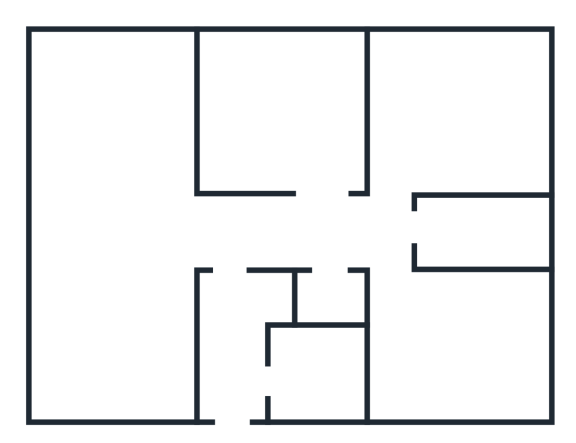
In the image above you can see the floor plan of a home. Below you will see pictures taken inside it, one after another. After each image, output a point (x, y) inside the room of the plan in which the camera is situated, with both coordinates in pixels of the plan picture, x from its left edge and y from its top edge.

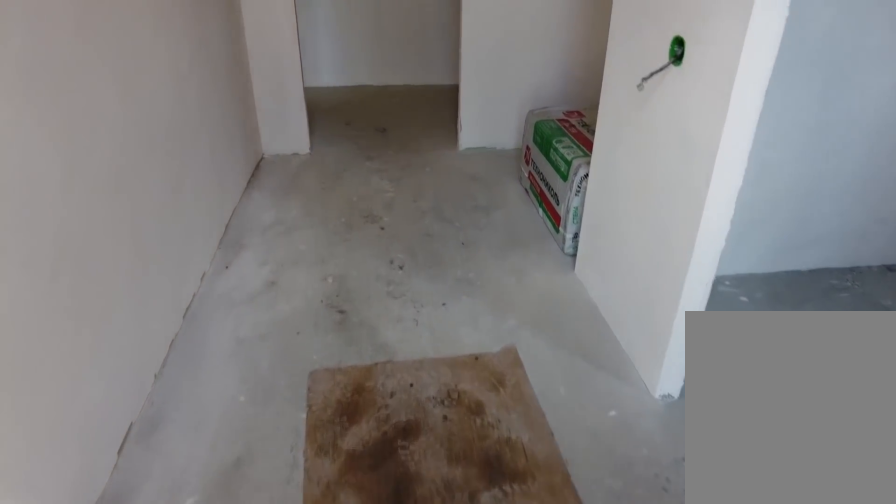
(233, 404)
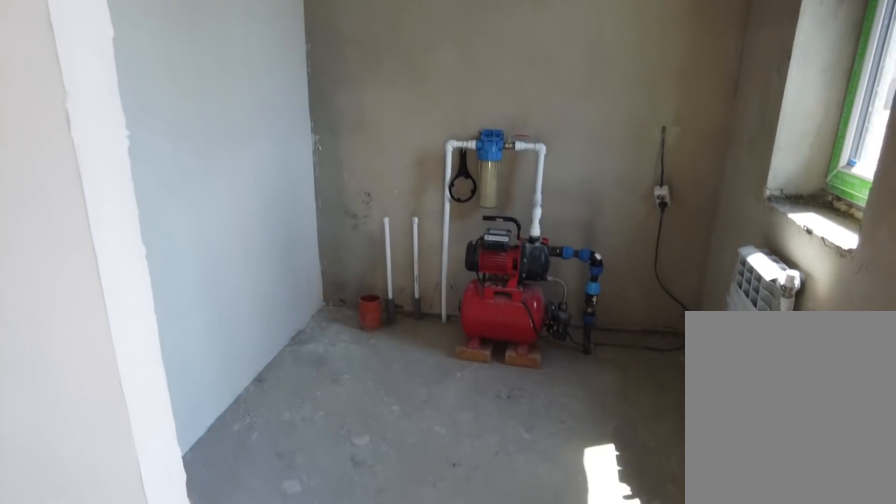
(233, 404)
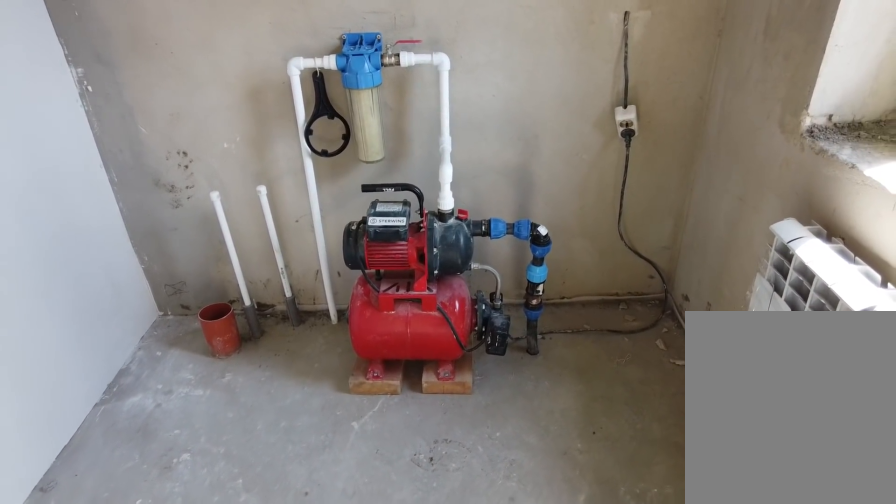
(296, 399)
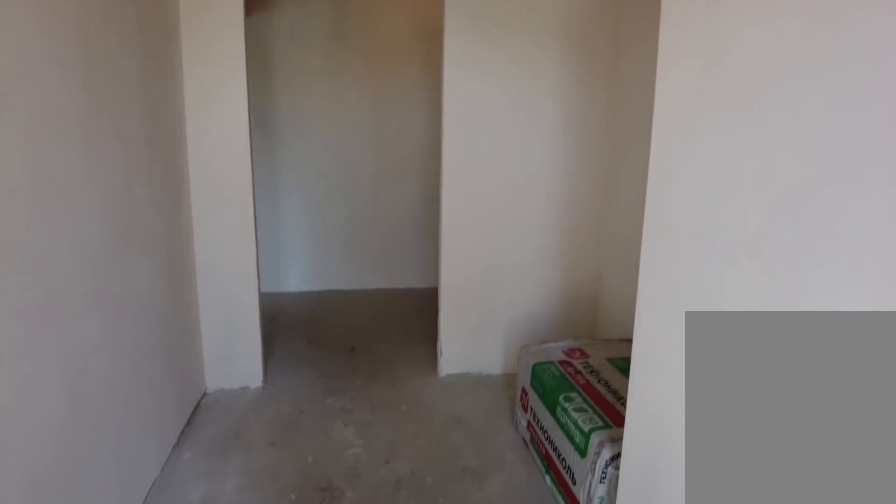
(243, 393)
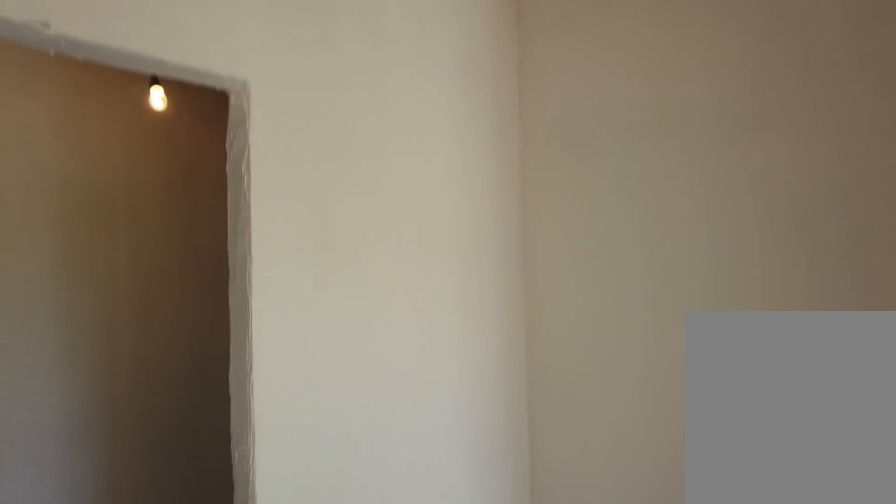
(227, 316)
